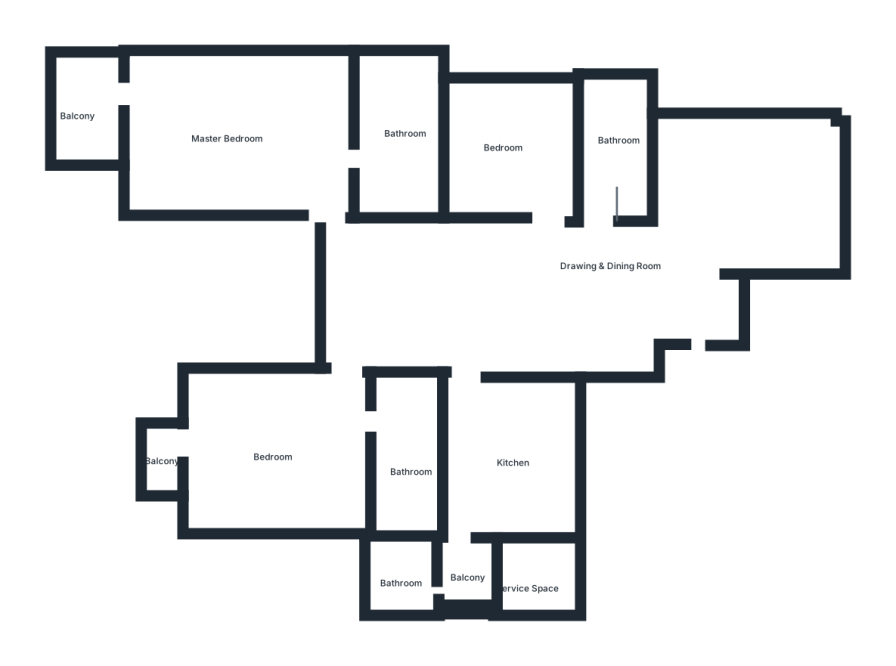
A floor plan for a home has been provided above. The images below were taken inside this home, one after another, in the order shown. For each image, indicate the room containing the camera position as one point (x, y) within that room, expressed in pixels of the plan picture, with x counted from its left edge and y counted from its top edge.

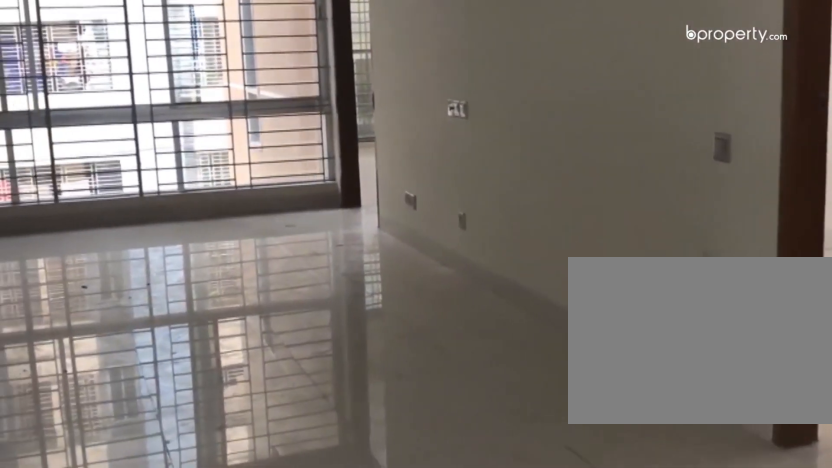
(594, 292)
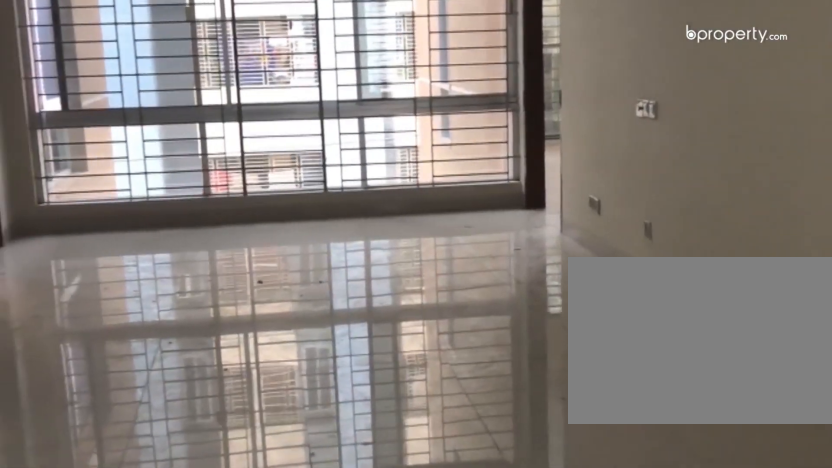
(594, 292)
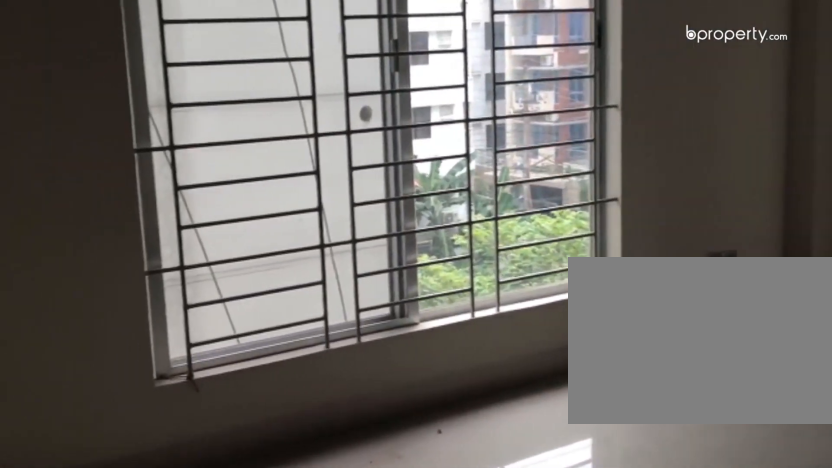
(739, 197)
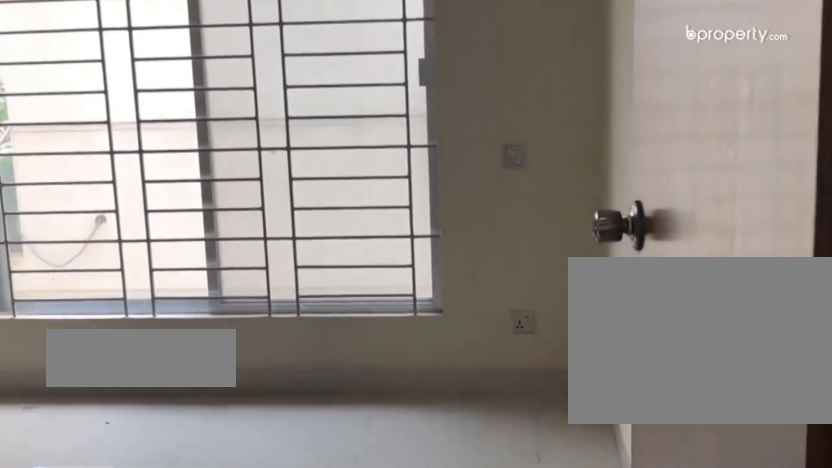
(523, 153)
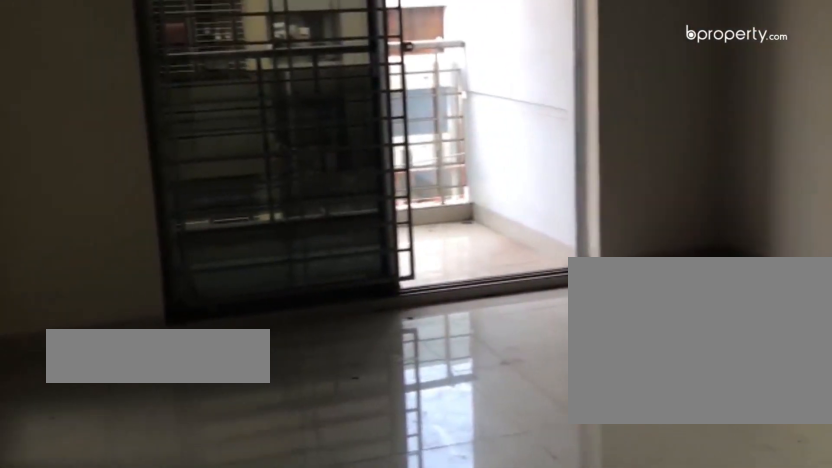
(248, 137)
